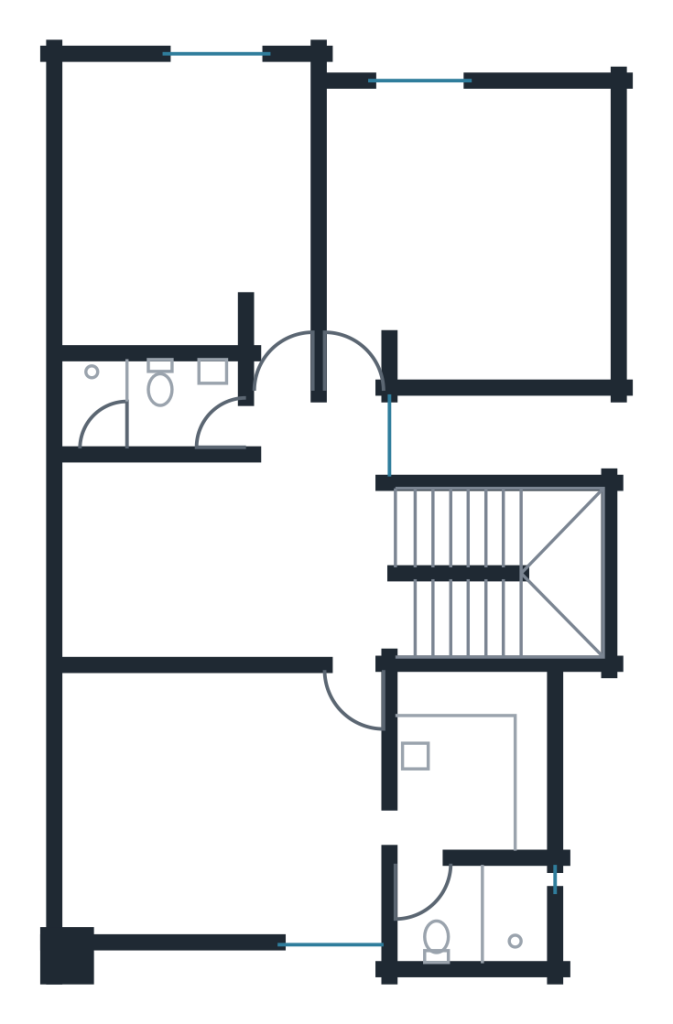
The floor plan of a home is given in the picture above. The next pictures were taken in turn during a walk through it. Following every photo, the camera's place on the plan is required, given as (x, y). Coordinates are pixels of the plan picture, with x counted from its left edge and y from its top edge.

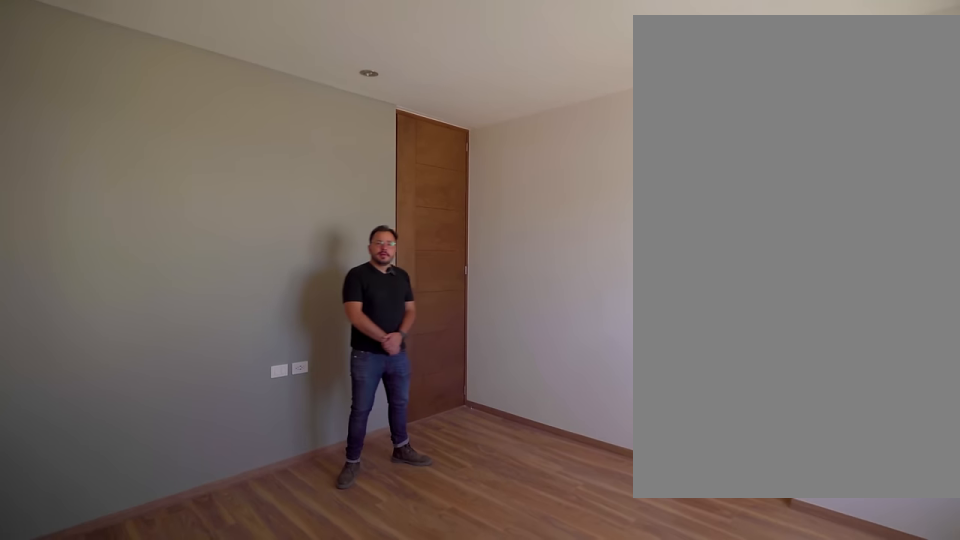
(135, 893)
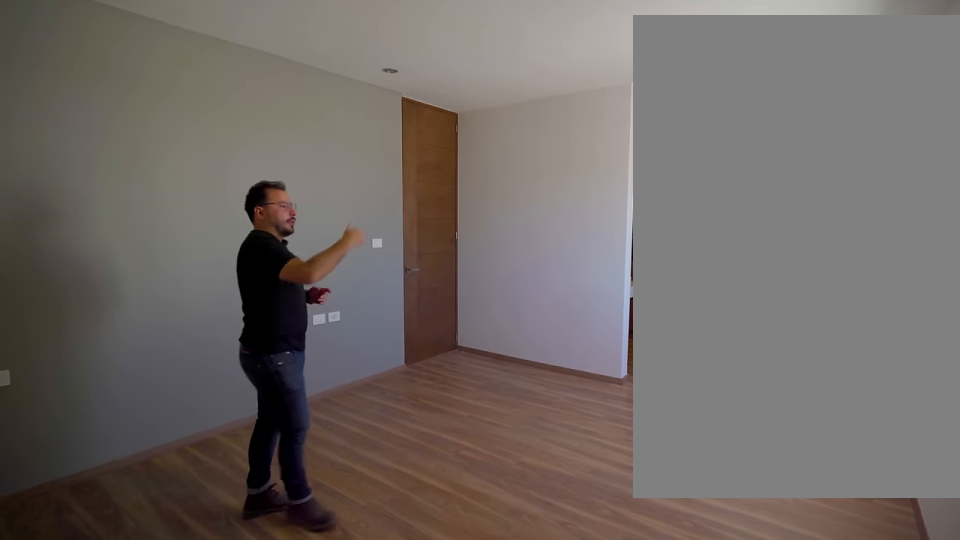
(97, 896)
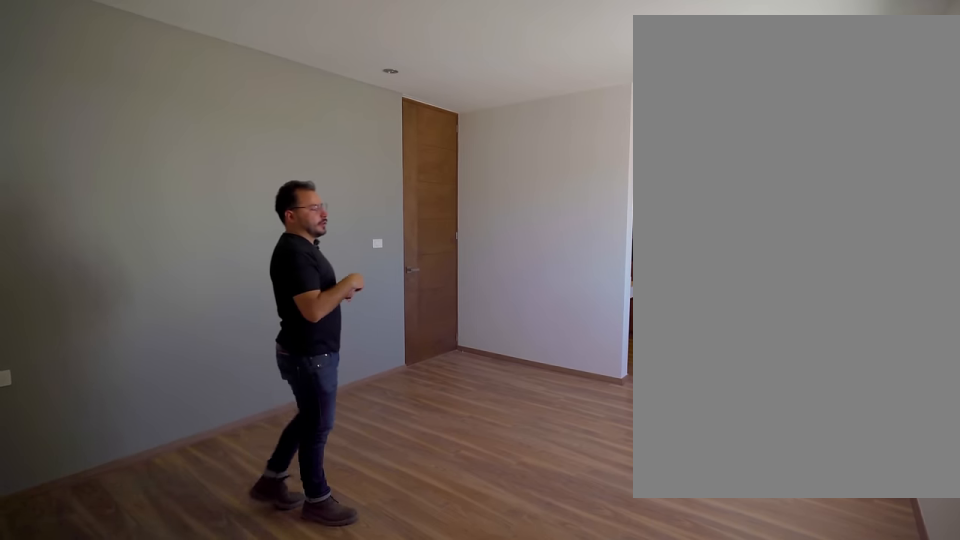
(97, 896)
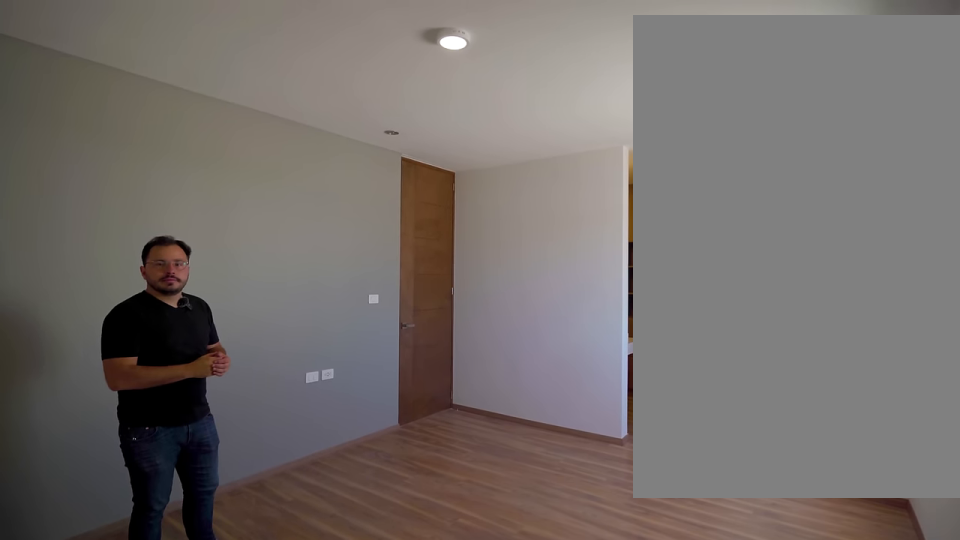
(96, 896)
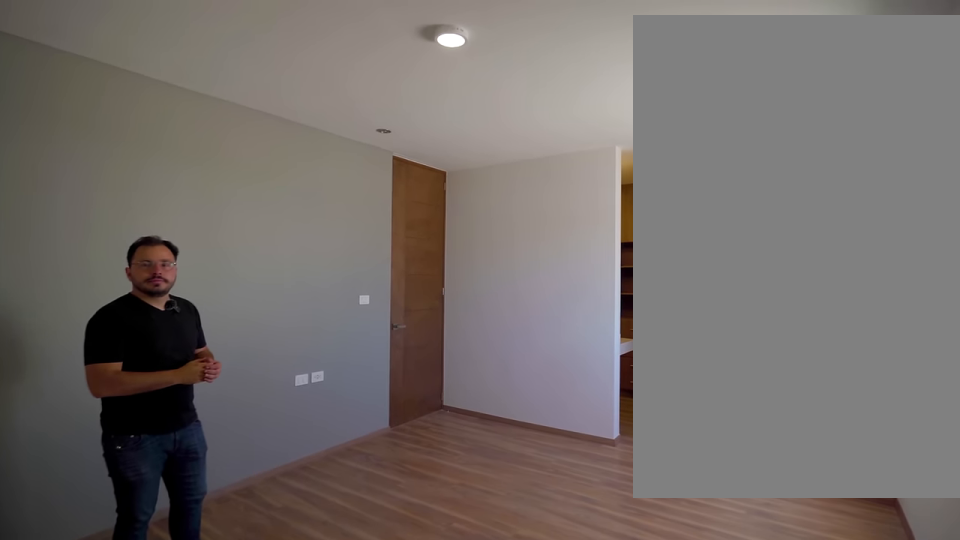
(96, 896)
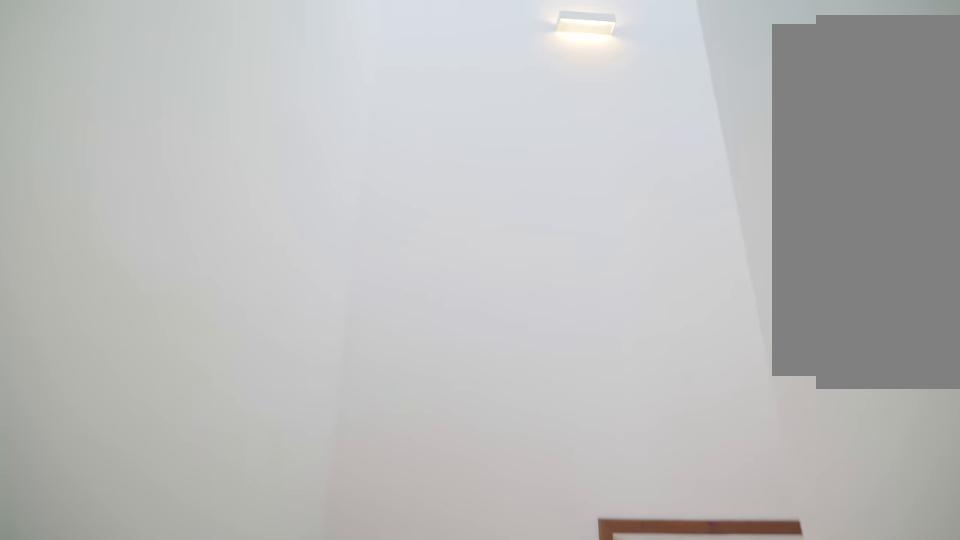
(436, 549)
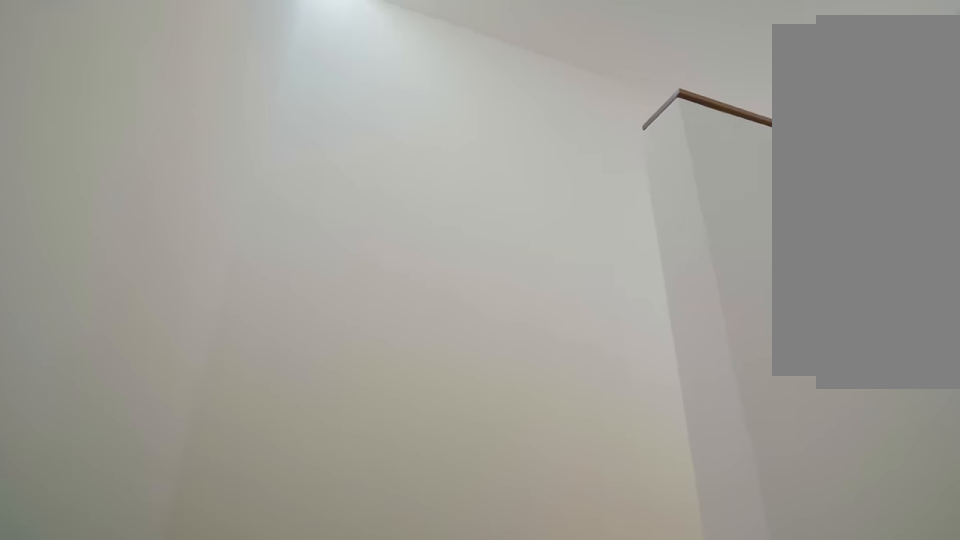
(545, 528)
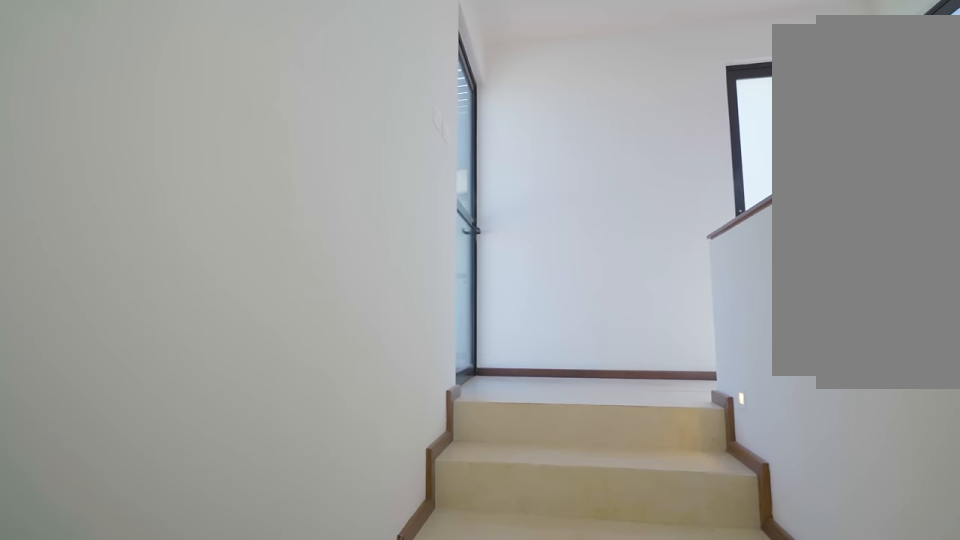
(557, 594)
